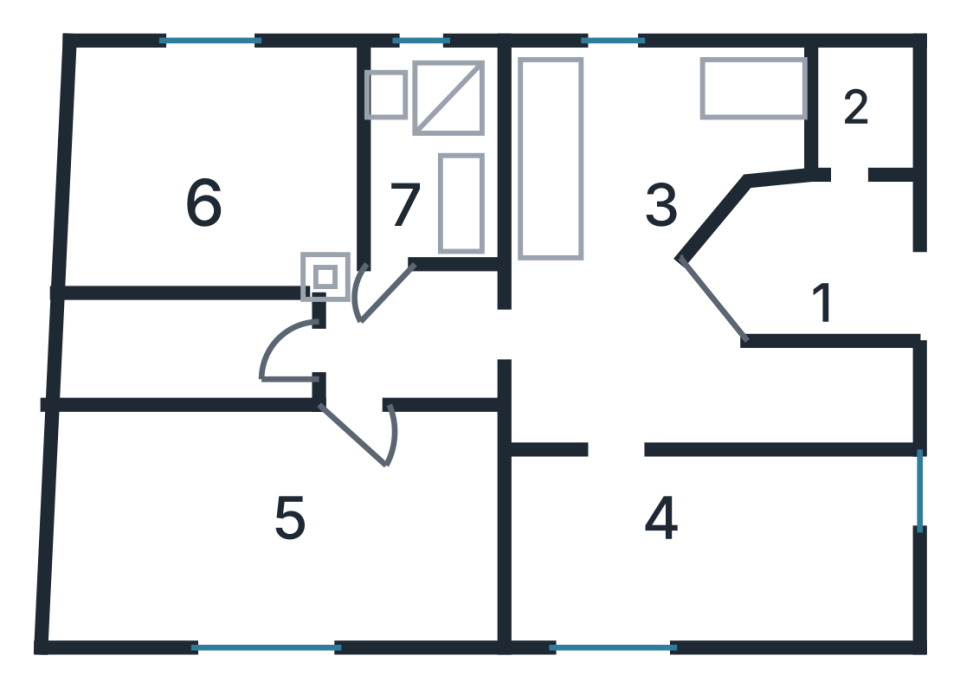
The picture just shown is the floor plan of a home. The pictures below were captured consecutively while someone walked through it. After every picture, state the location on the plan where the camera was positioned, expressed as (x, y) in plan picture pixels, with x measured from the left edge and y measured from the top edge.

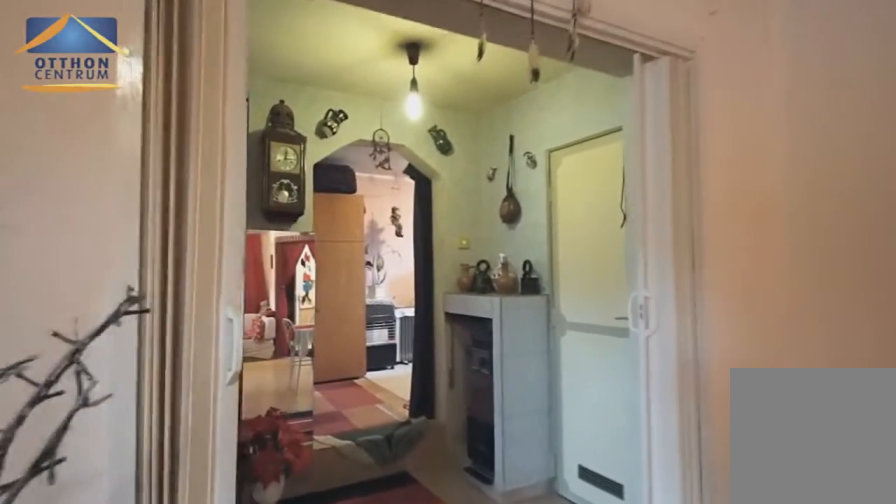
(486, 340)
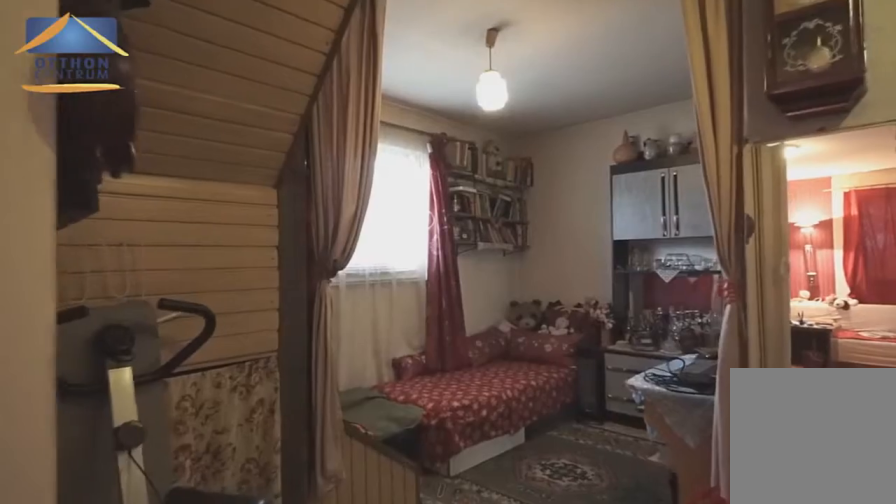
(413, 369)
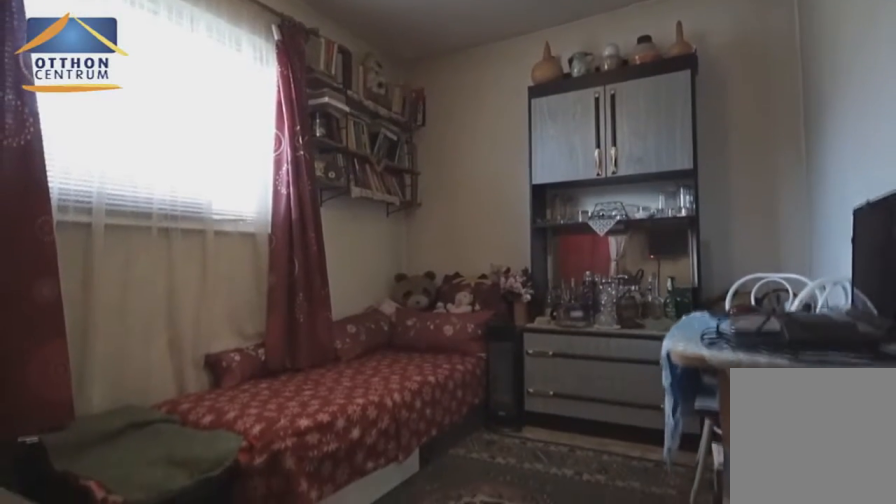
(265, 514)
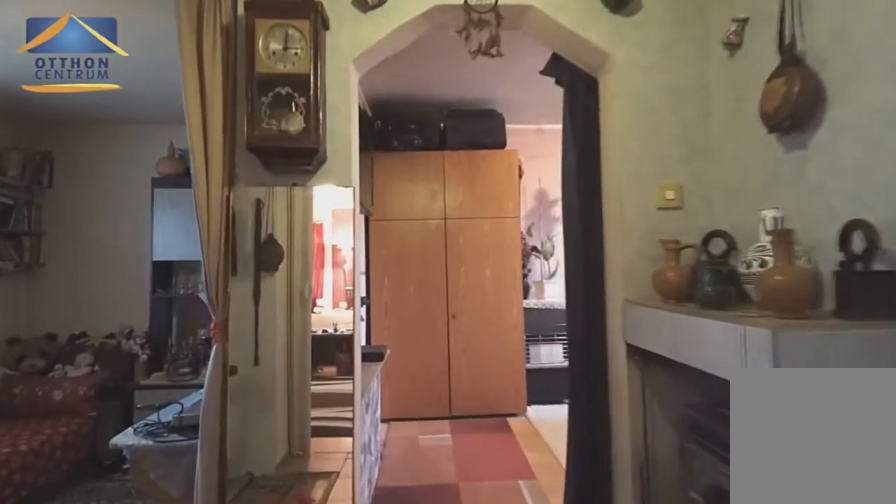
(416, 344)
